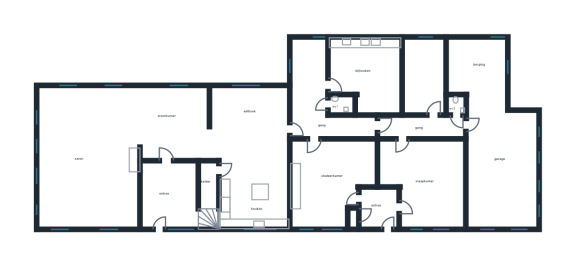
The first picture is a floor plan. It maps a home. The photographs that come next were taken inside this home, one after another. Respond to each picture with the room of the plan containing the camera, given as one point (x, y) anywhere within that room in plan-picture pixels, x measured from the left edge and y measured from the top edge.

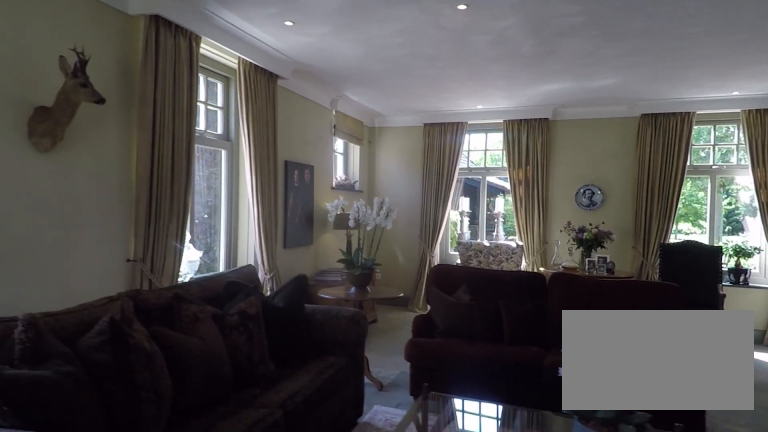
(114, 148)
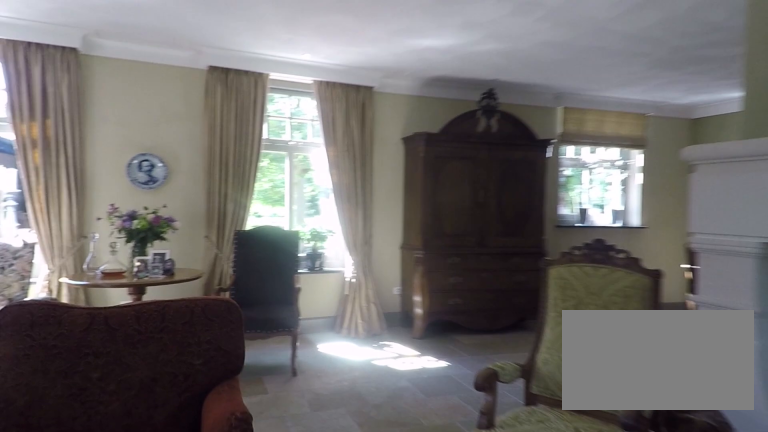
(114, 148)
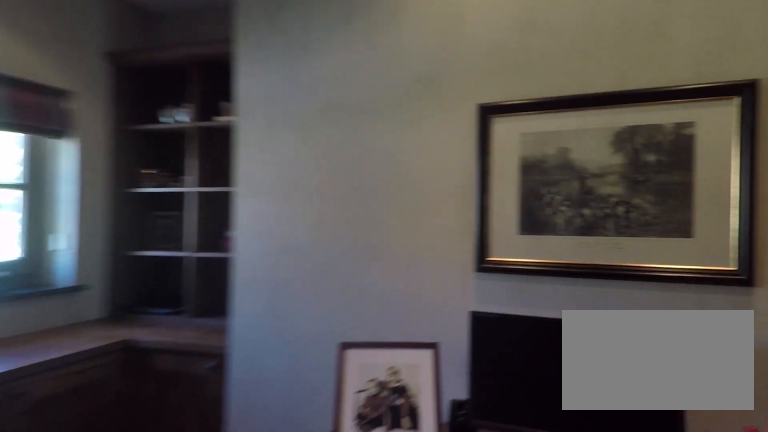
(331, 180)
